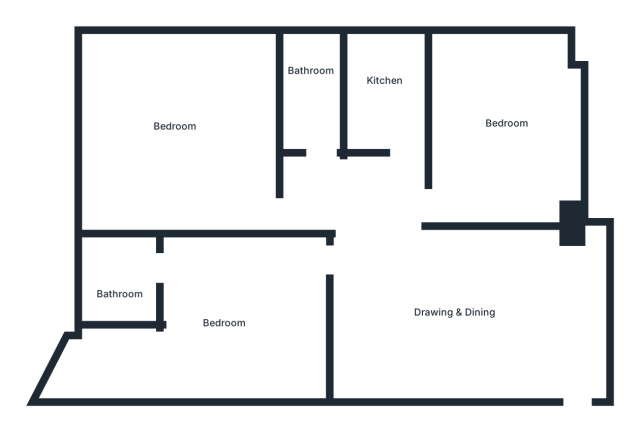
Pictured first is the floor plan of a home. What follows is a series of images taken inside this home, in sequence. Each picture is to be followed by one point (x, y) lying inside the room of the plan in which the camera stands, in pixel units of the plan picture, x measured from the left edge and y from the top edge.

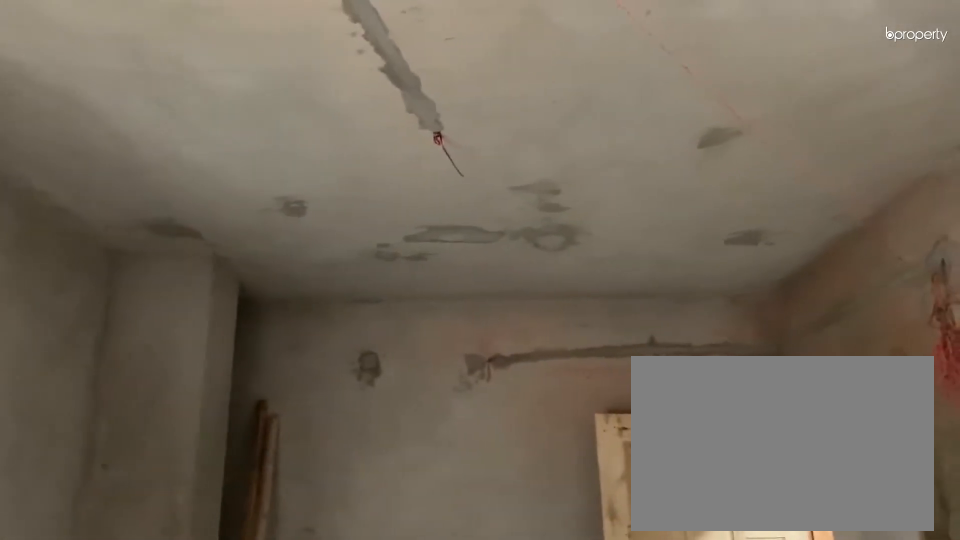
(467, 319)
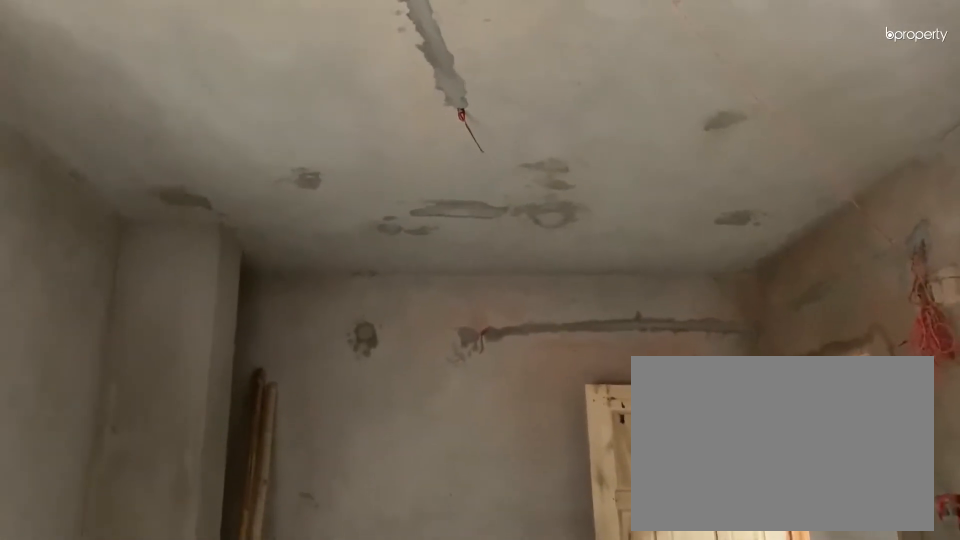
(467, 319)
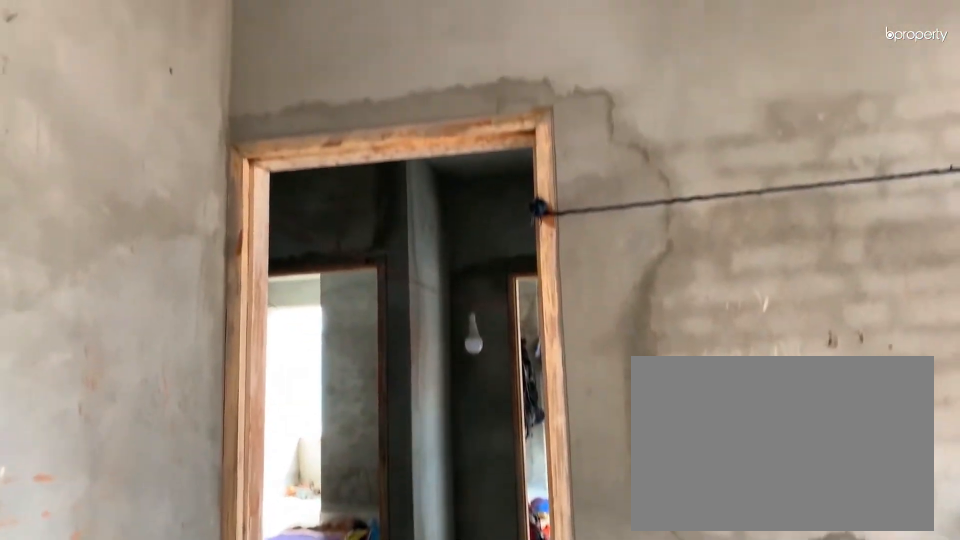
(499, 125)
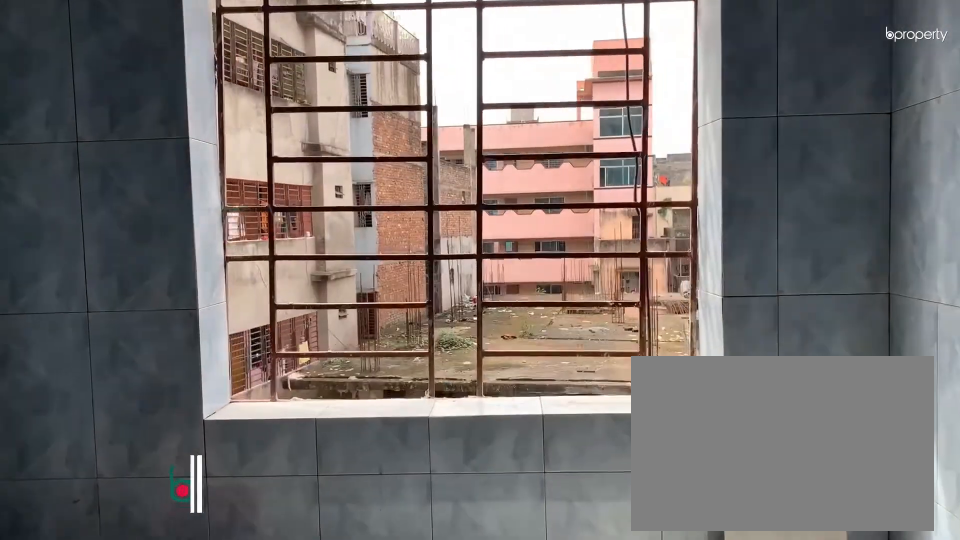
(377, 89)
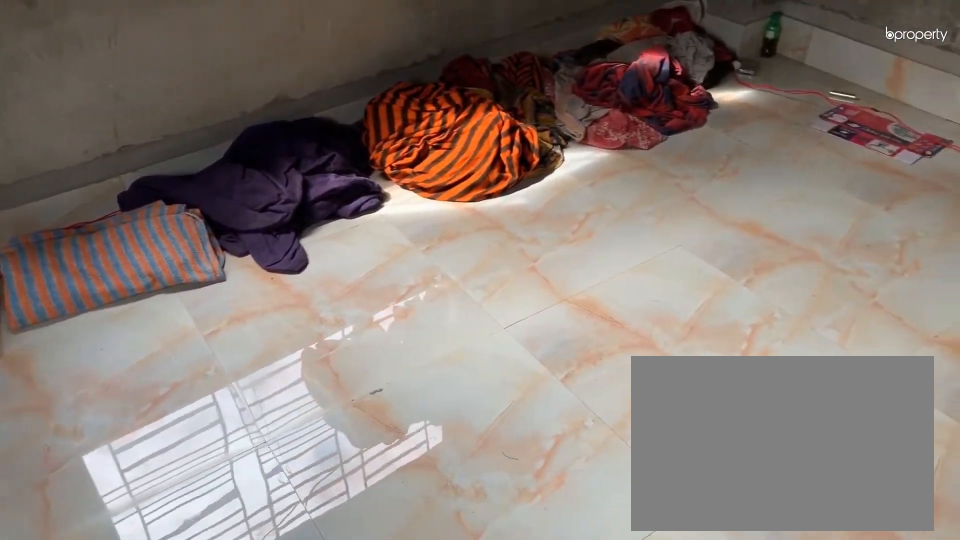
(176, 122)
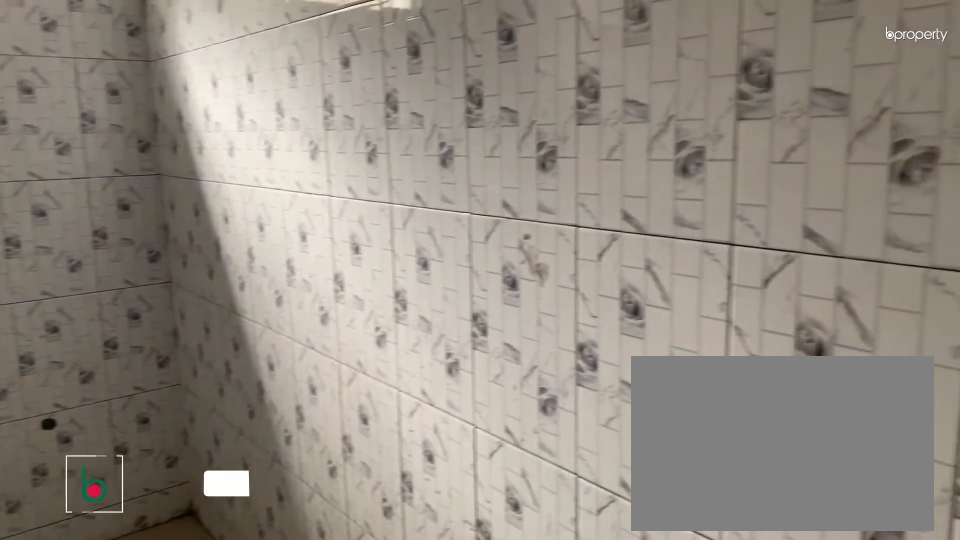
(309, 79)
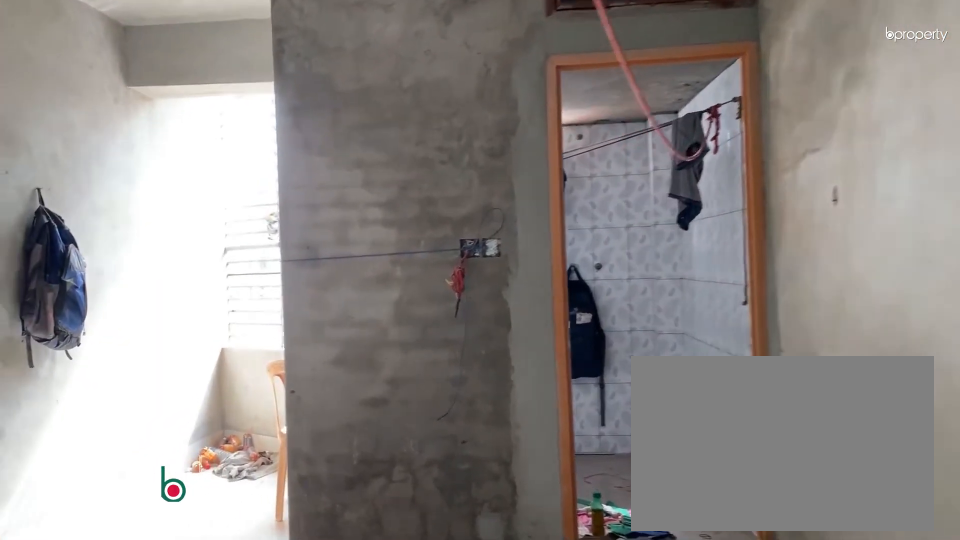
(232, 314)
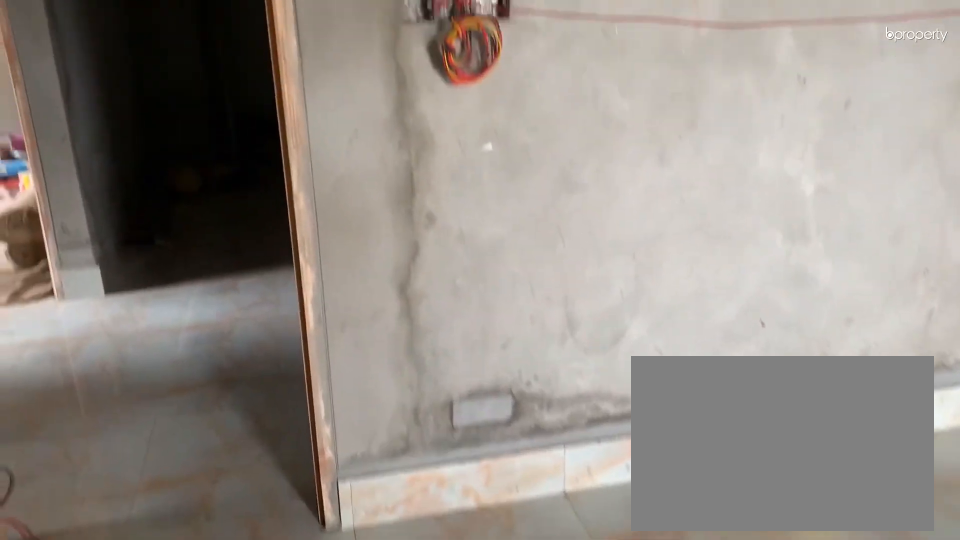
(232, 314)
